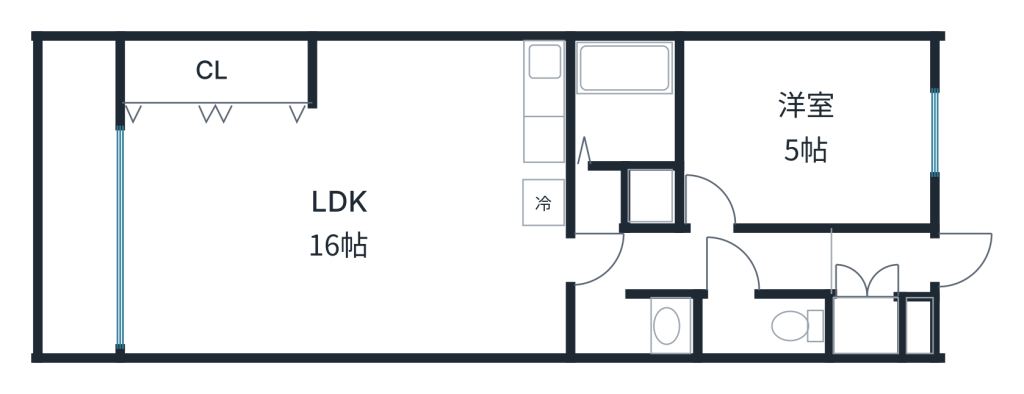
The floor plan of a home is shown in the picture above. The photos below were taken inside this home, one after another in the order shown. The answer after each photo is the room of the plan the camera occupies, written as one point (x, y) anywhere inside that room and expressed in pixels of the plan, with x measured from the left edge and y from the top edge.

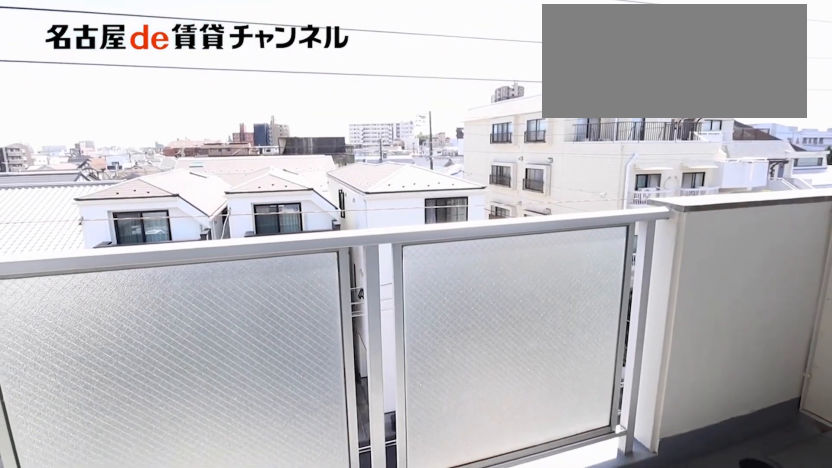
(79, 197)
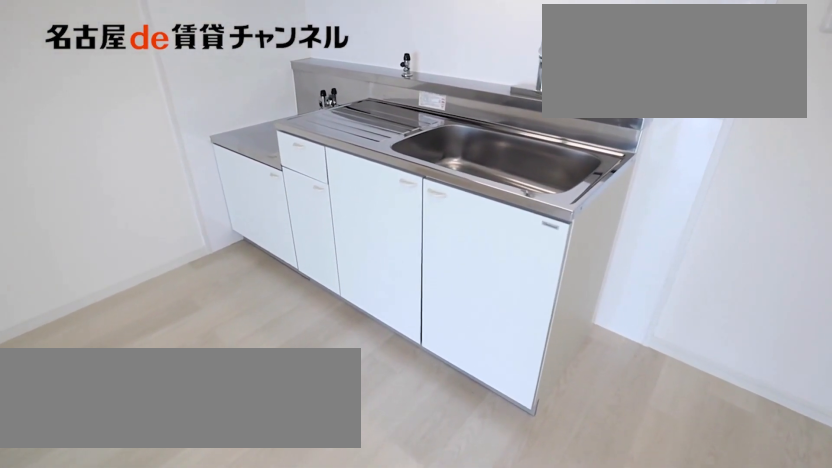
(534, 127)
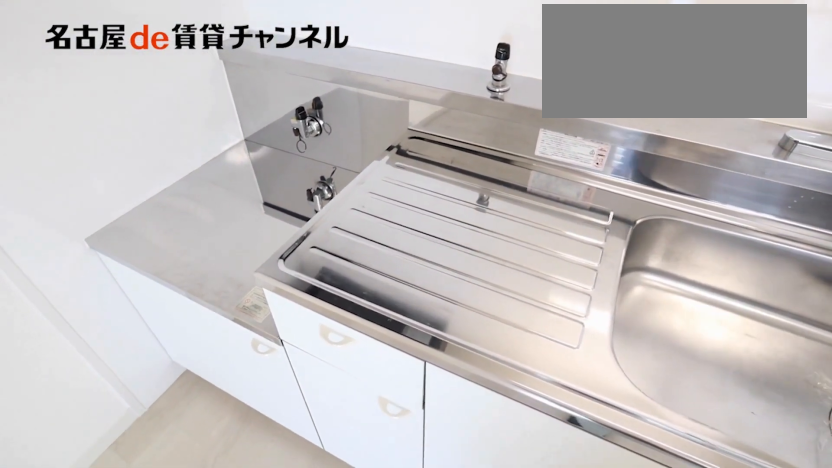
(534, 127)
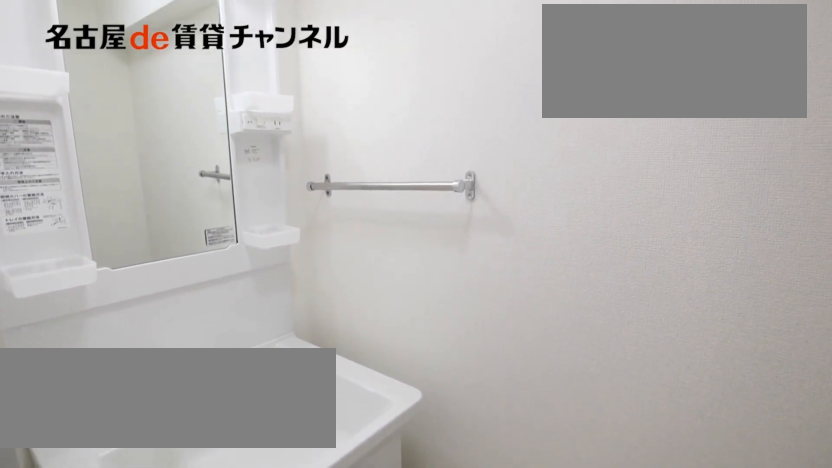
(635, 324)
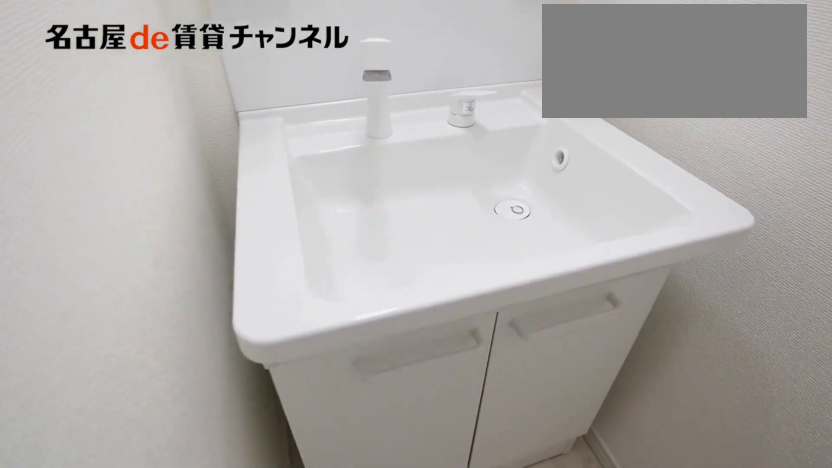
(635, 323)
